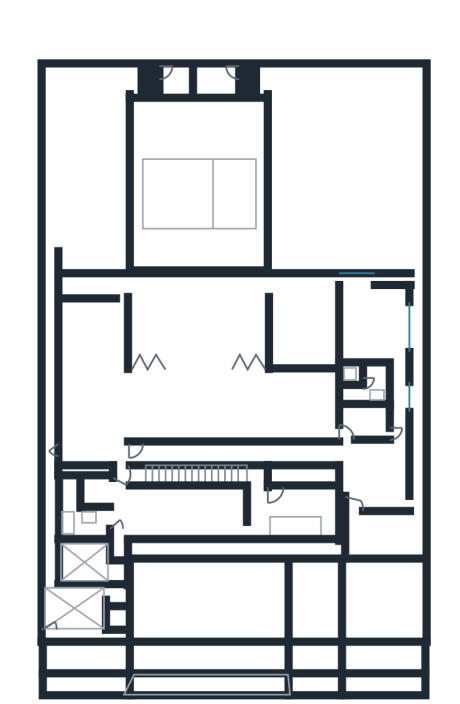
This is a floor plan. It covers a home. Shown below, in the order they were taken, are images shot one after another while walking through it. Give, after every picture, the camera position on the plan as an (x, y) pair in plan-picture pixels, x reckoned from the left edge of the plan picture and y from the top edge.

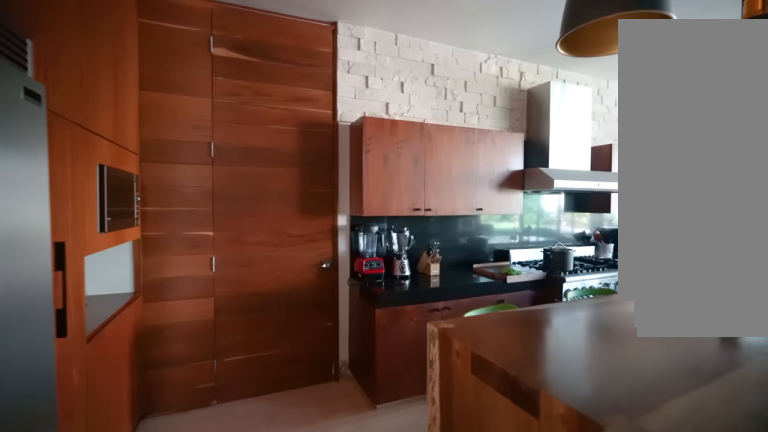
(128, 455)
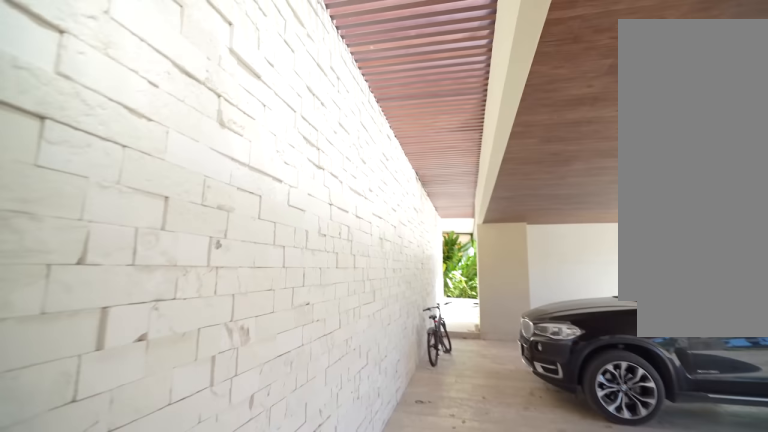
(129, 547)
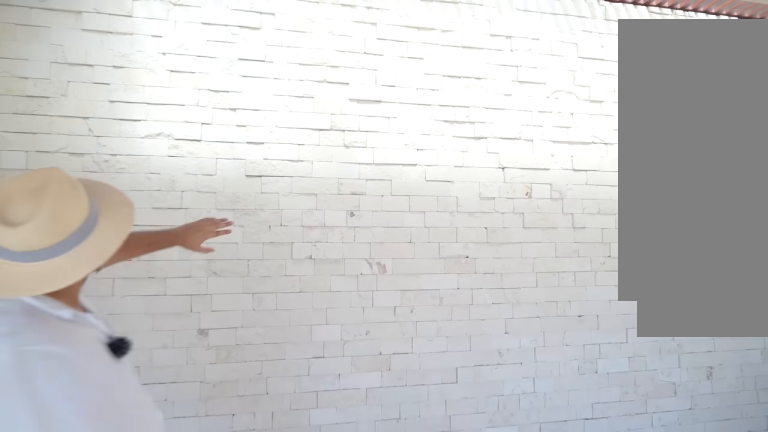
(163, 563)
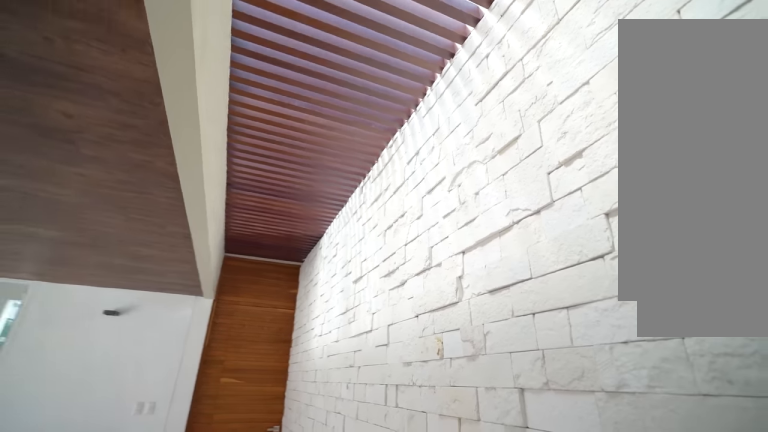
(183, 556)
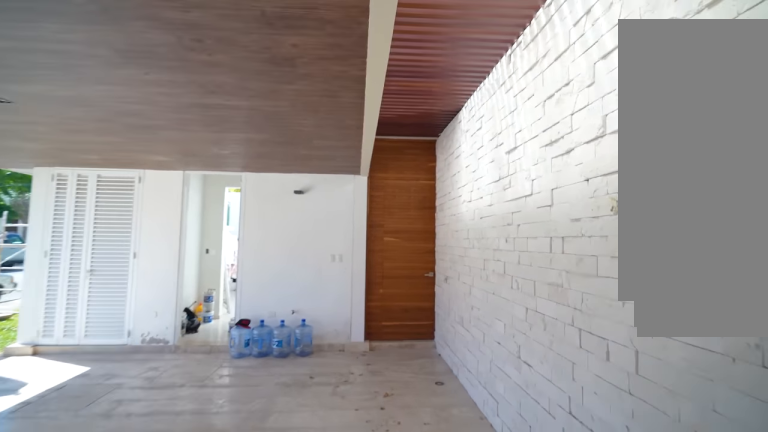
(214, 549)
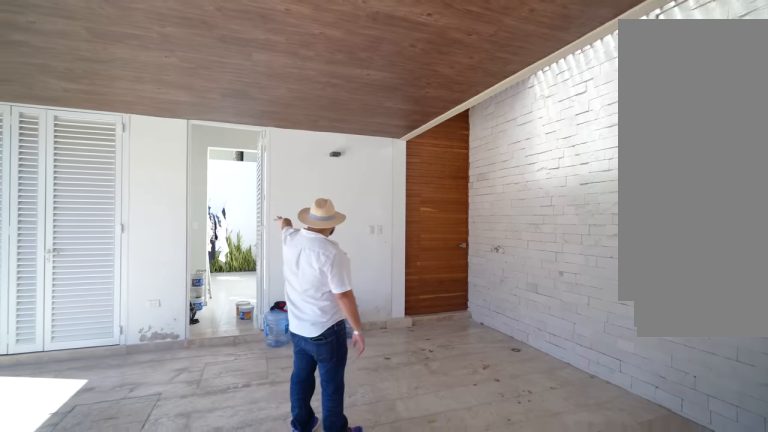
(187, 574)
